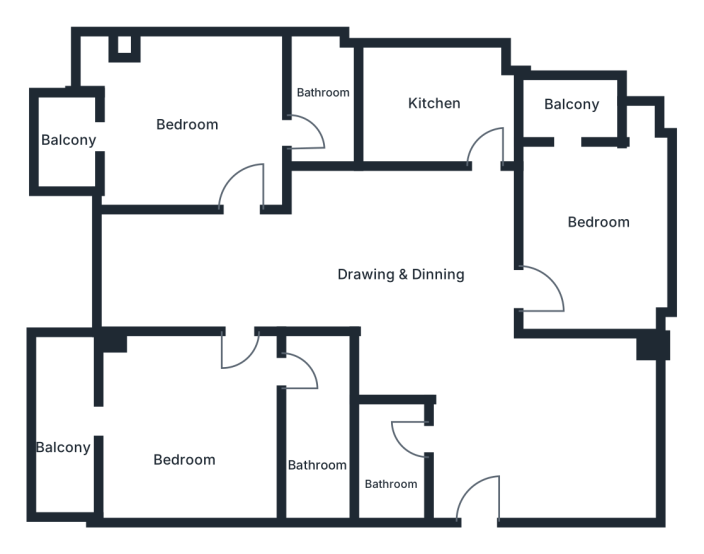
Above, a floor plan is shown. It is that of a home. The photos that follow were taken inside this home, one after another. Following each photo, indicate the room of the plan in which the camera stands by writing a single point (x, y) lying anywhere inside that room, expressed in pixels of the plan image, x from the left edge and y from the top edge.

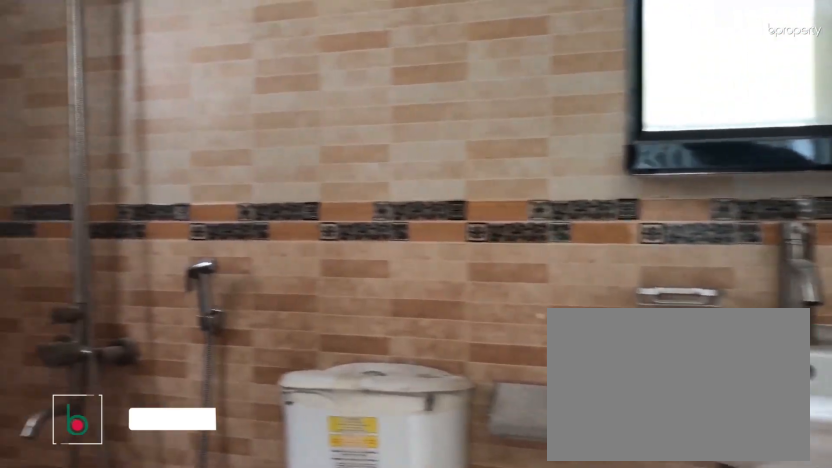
(321, 104)
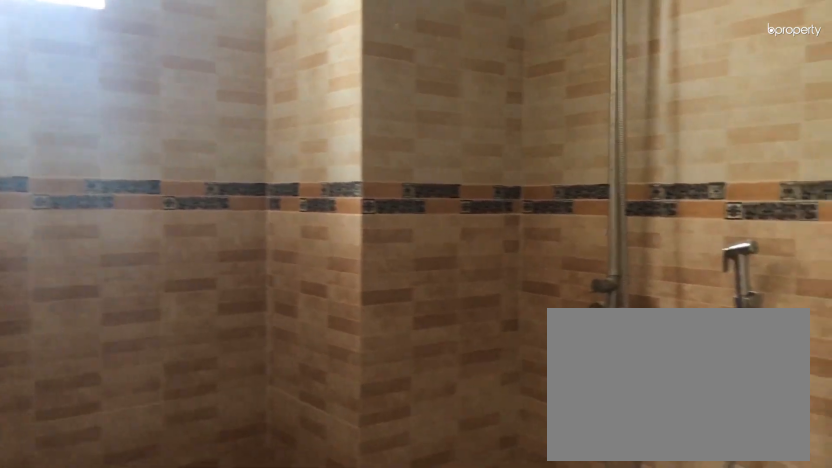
(321, 104)
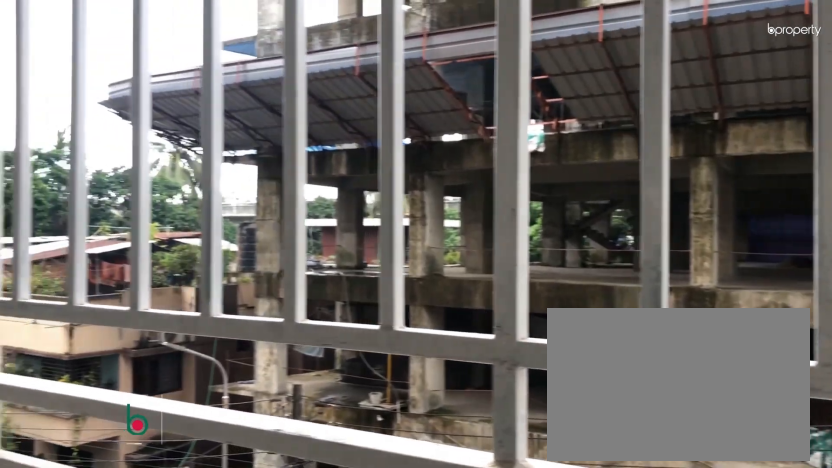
(70, 139)
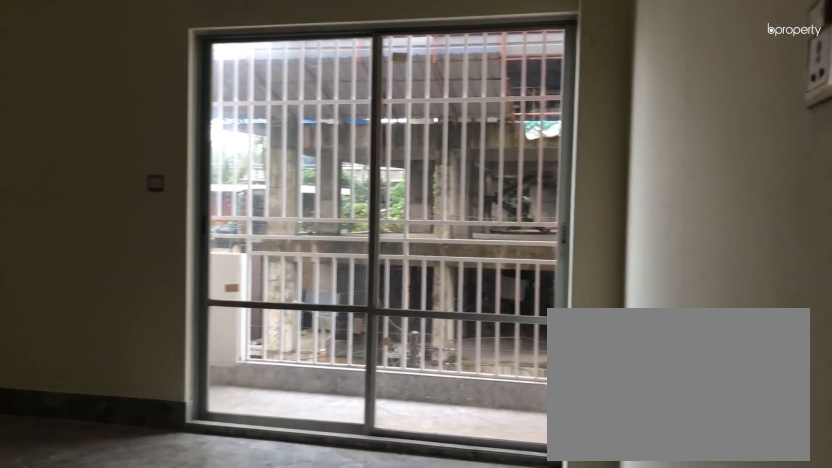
(185, 423)
